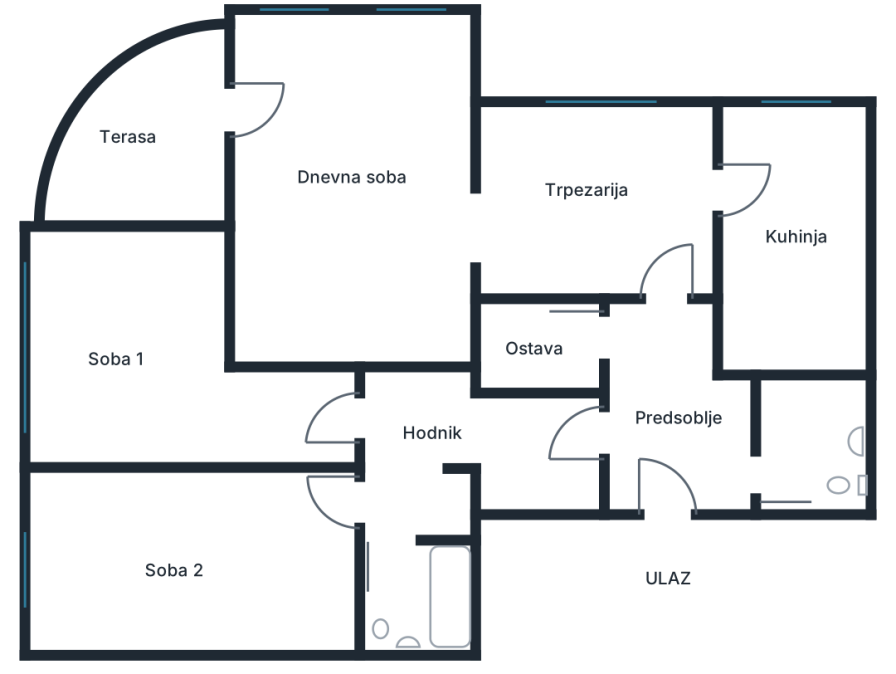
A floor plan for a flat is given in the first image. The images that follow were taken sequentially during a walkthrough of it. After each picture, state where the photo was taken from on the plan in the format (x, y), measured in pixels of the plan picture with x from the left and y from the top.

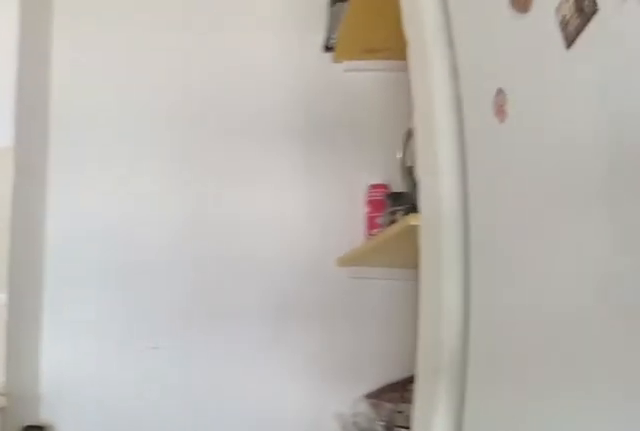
(782, 215)
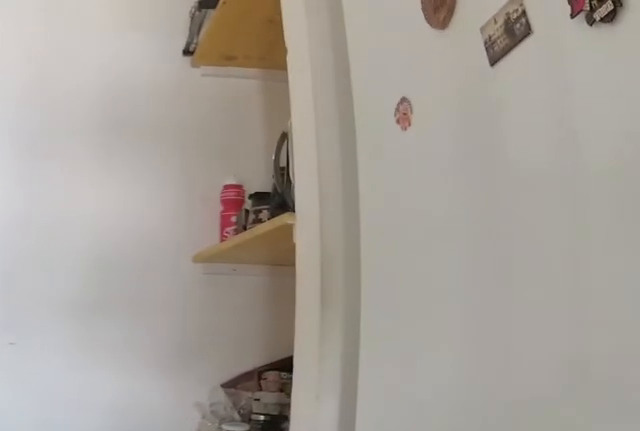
(788, 219)
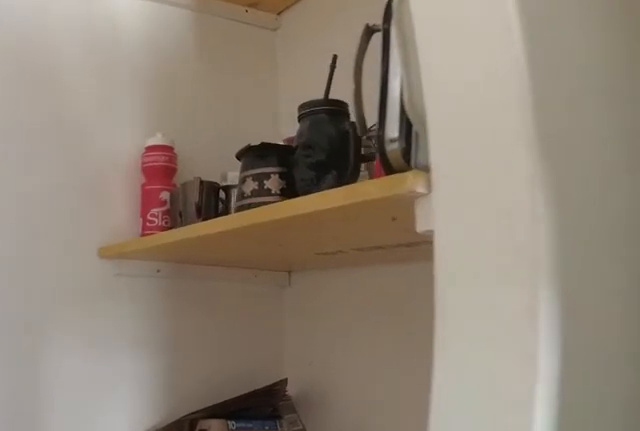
(788, 266)
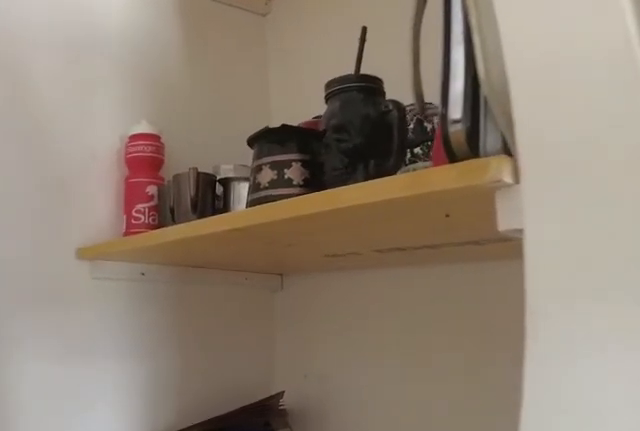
(788, 276)
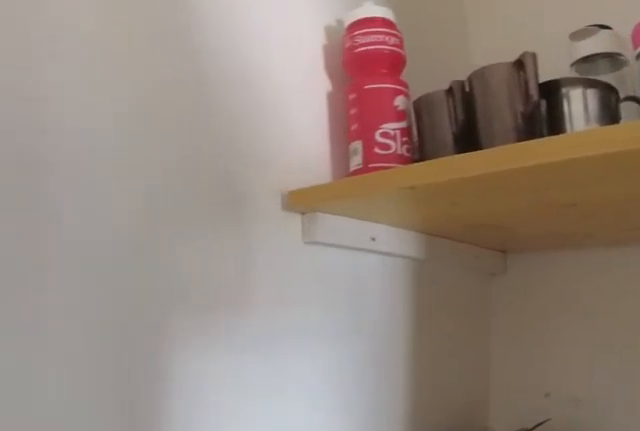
(788, 321)
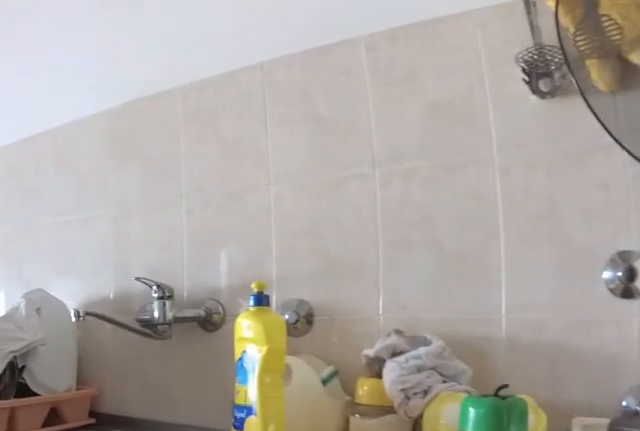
(772, 374)
